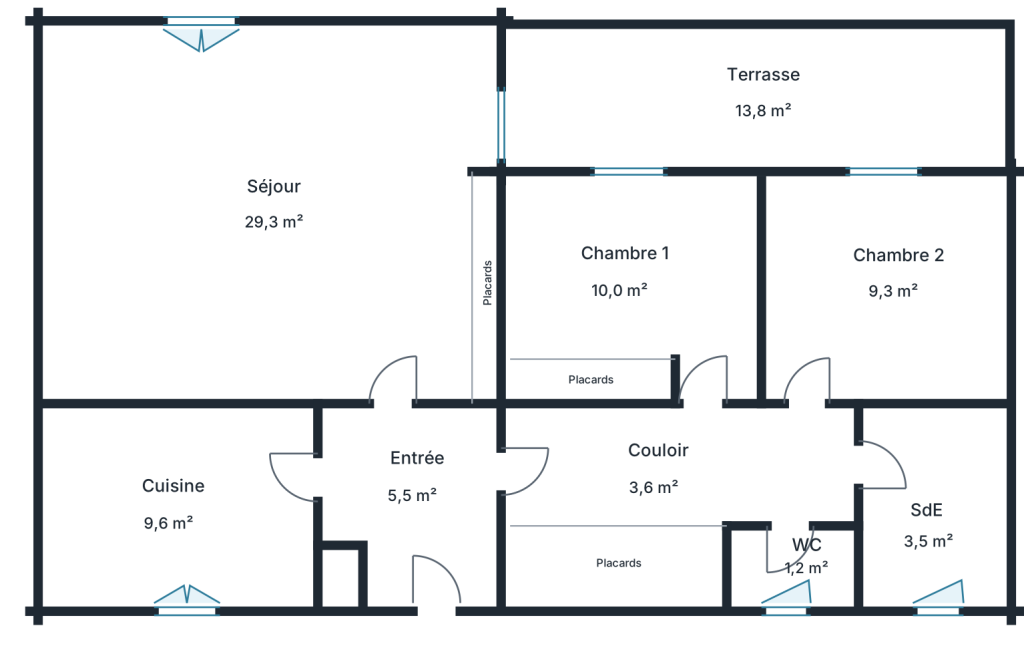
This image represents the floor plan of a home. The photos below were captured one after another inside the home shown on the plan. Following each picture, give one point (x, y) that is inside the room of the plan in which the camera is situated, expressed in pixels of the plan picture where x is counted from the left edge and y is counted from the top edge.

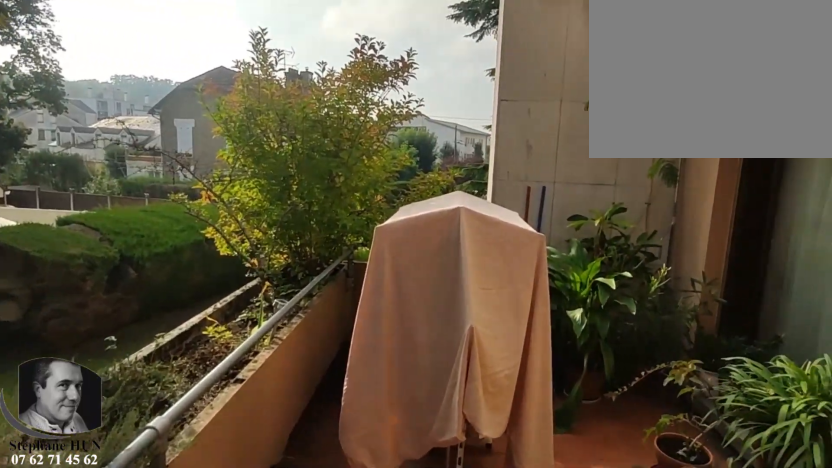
(760, 90)
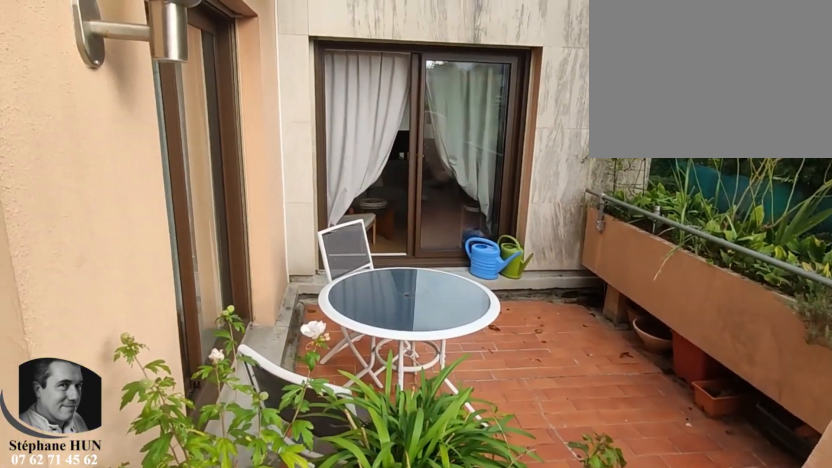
(760, 90)
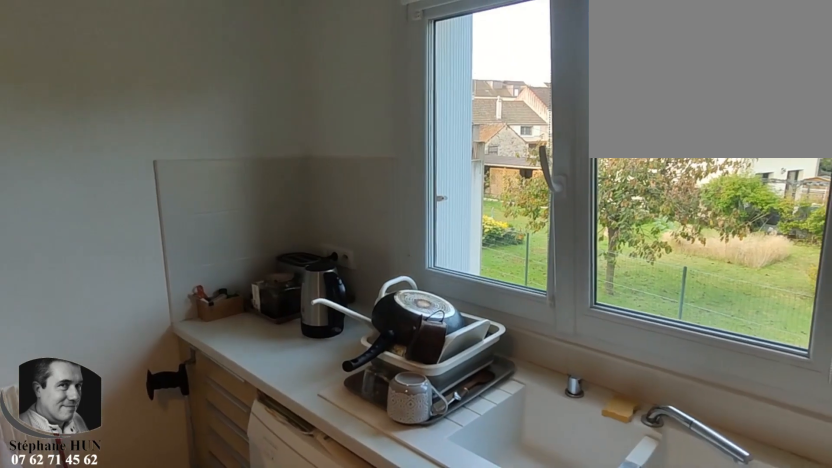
(177, 505)
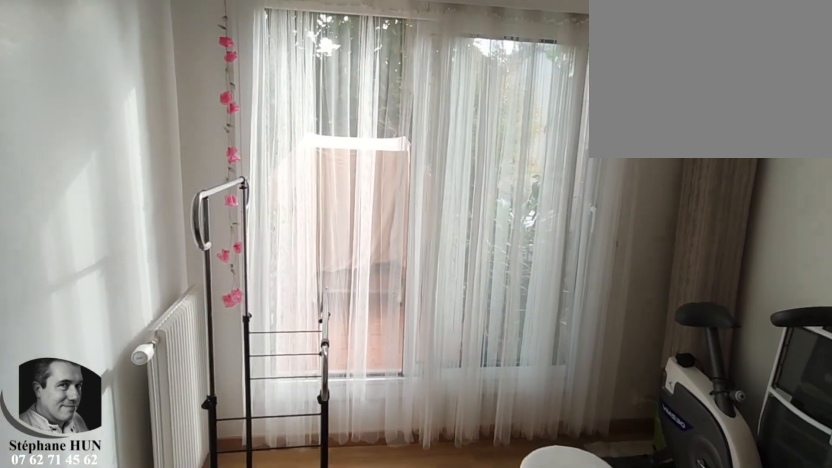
(887, 291)
